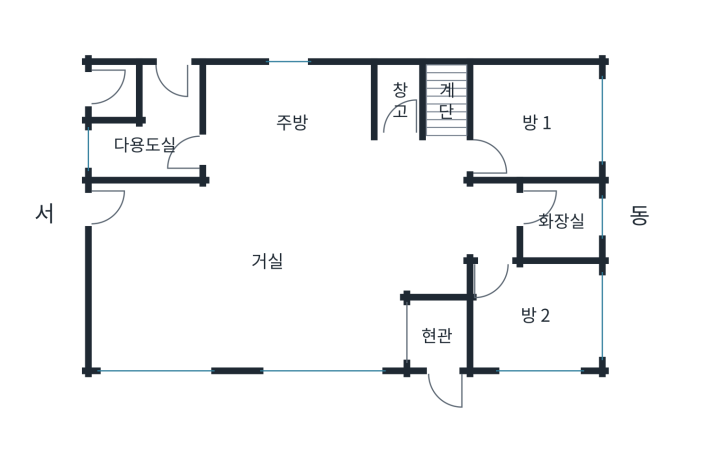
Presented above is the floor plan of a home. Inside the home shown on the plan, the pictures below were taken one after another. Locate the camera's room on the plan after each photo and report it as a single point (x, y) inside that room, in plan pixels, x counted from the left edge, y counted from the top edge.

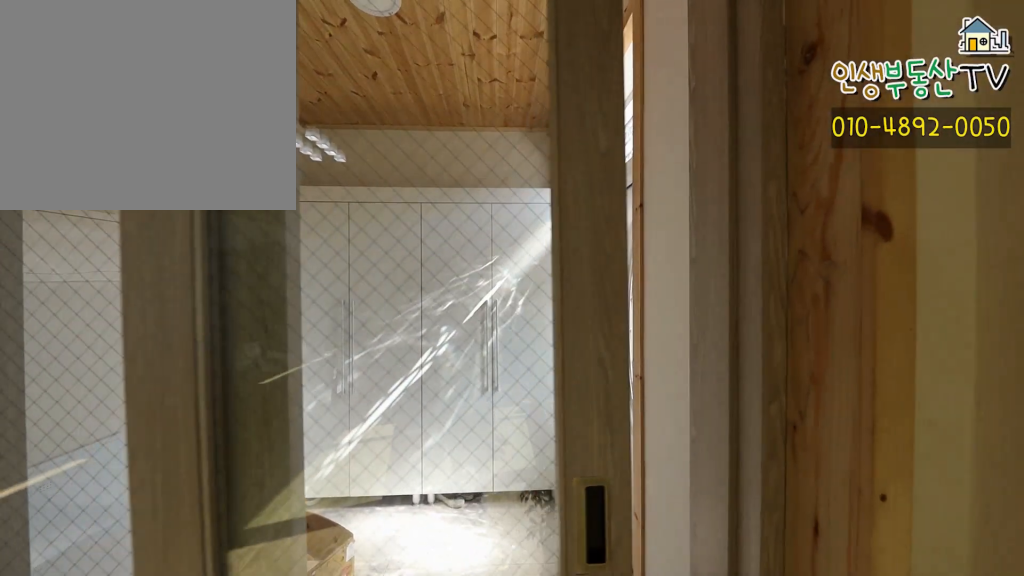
(439, 332)
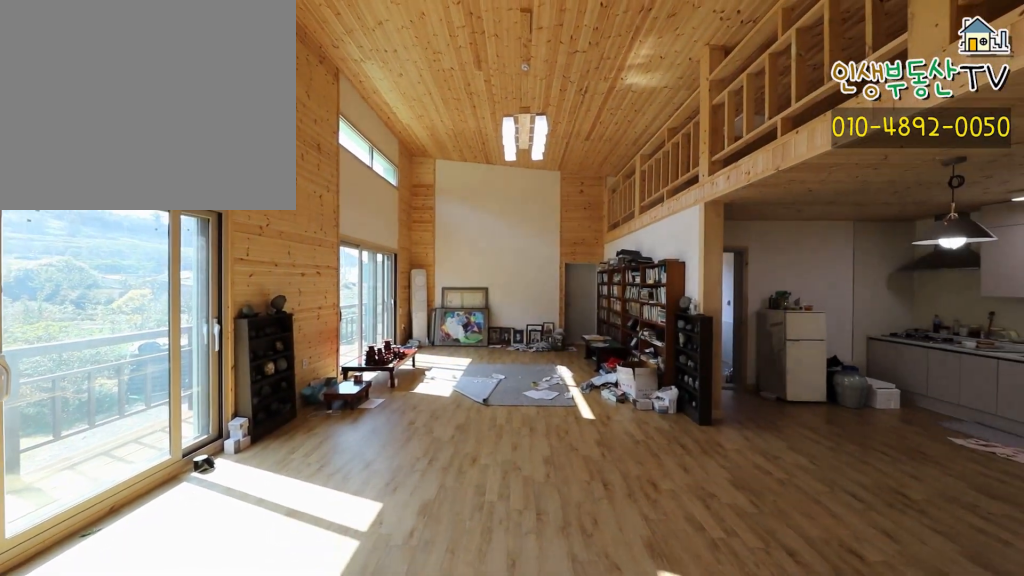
(266, 261)
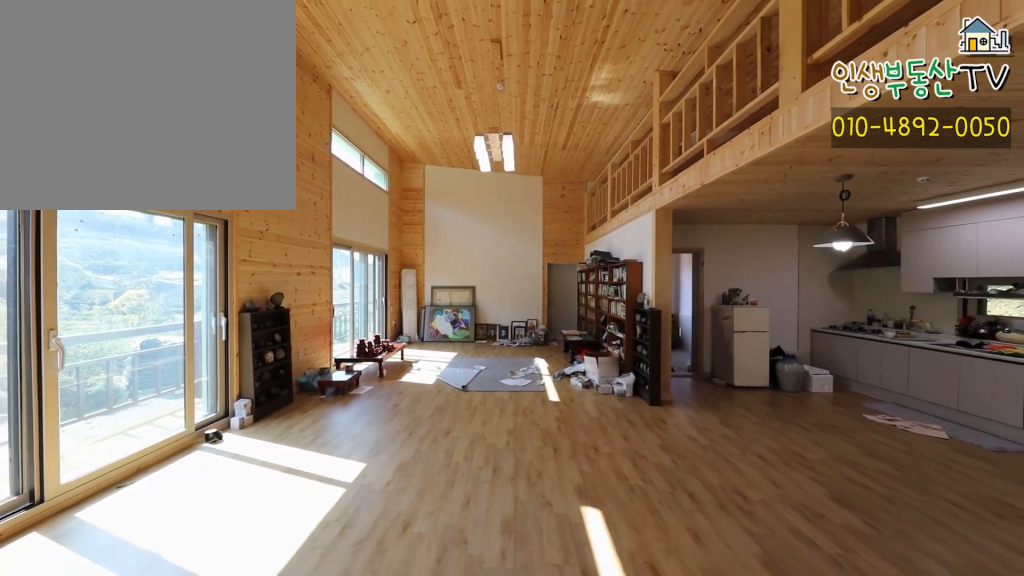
(266, 261)
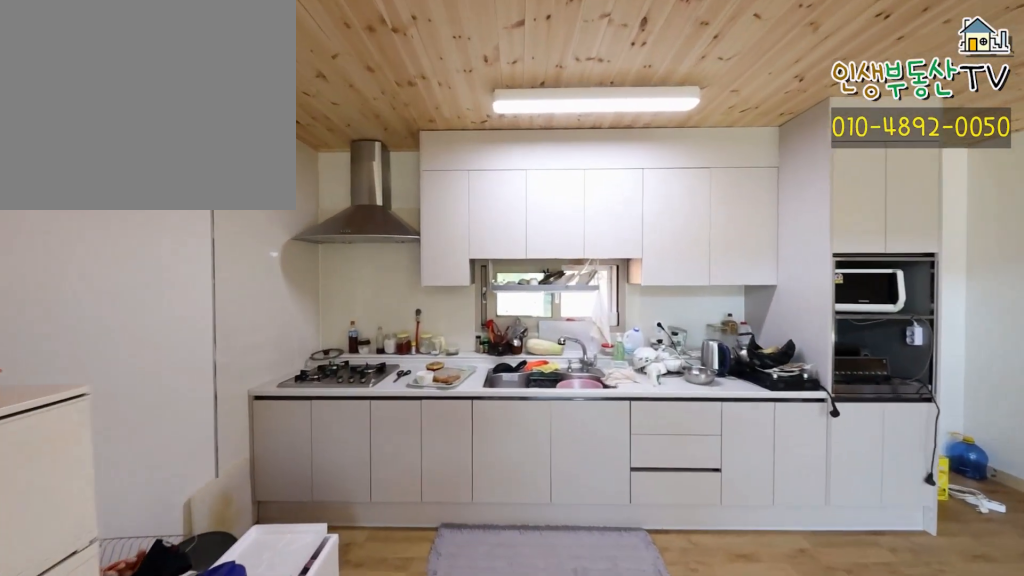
(300, 125)
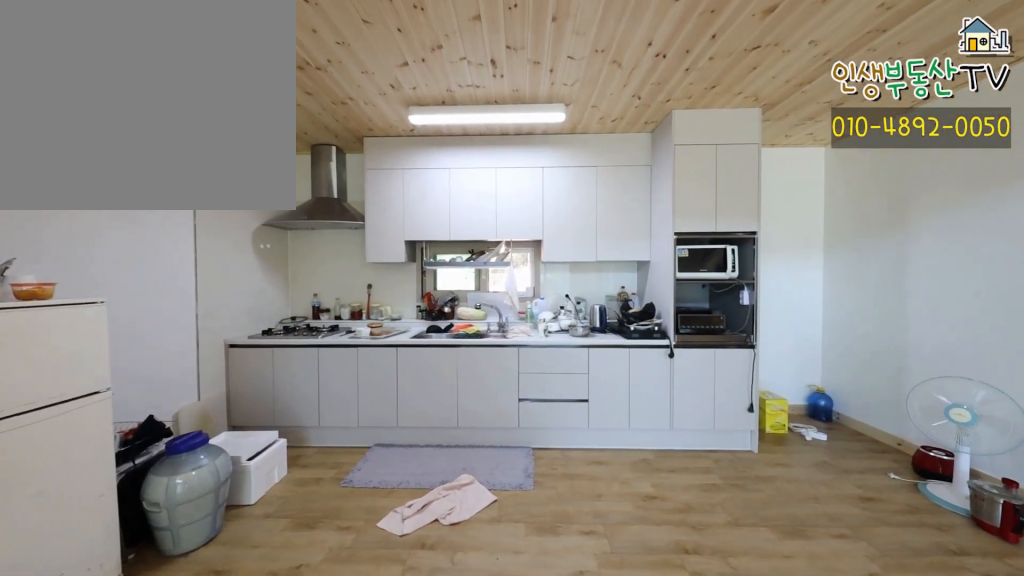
(276, 237)
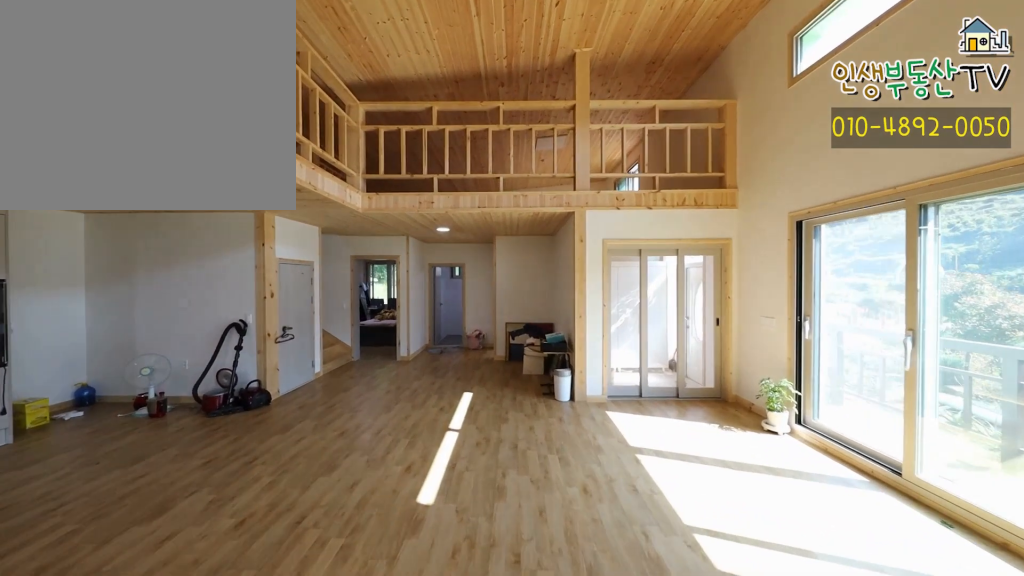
(276, 237)
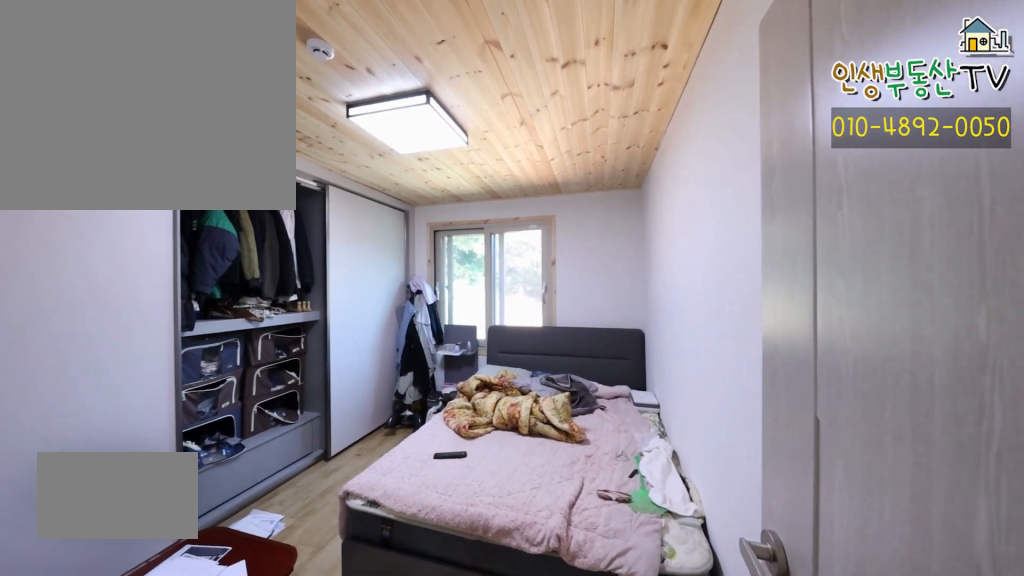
(542, 121)
